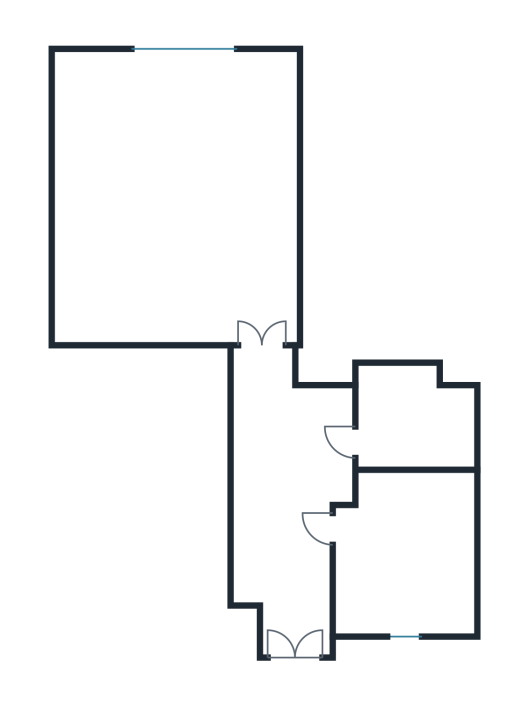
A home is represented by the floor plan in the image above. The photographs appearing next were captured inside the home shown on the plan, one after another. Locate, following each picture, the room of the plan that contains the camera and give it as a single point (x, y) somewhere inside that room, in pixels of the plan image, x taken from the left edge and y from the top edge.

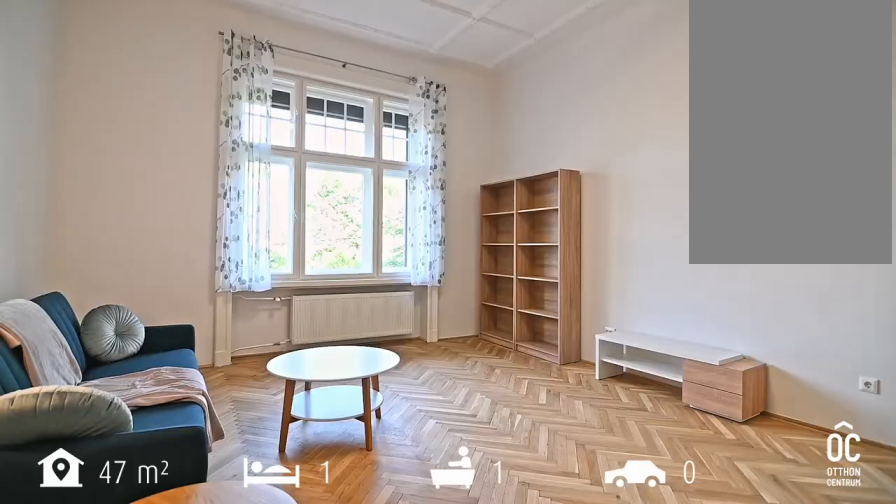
(174, 202)
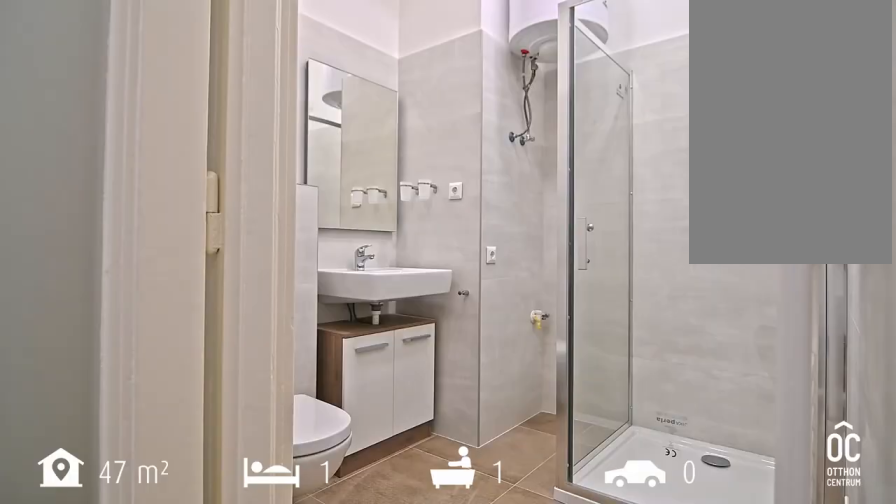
(410, 421)
